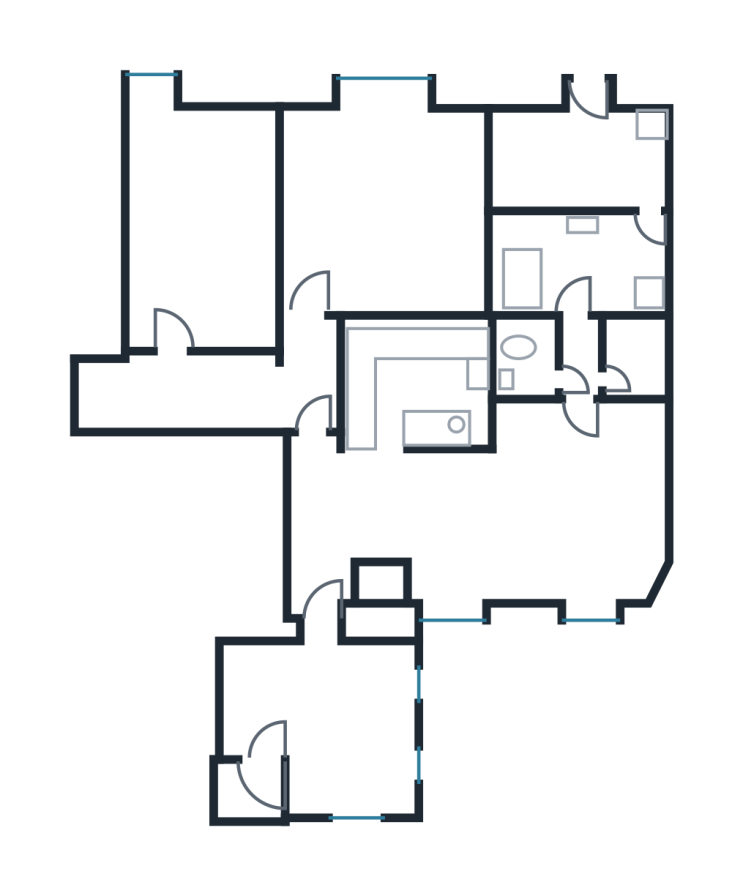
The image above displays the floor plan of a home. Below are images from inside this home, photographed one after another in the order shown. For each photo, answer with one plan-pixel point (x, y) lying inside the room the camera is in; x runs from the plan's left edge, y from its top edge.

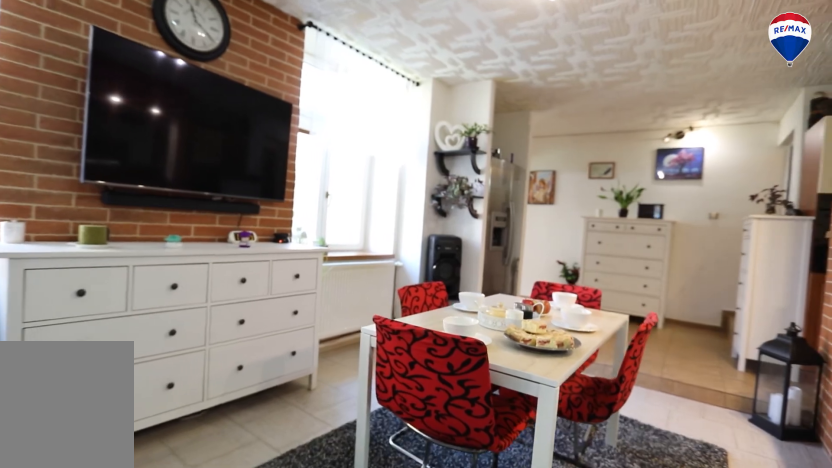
(578, 504)
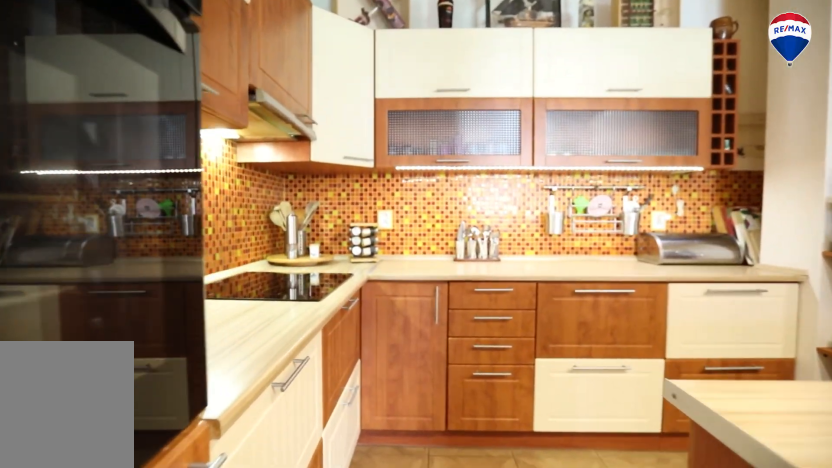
(415, 387)
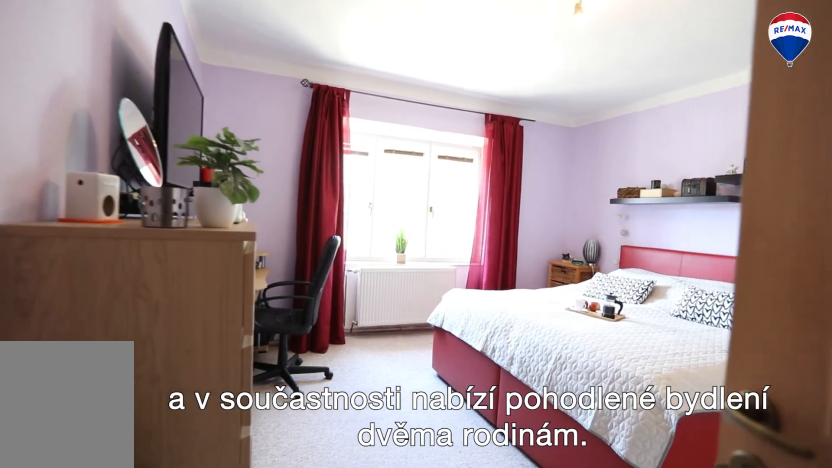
(389, 200)
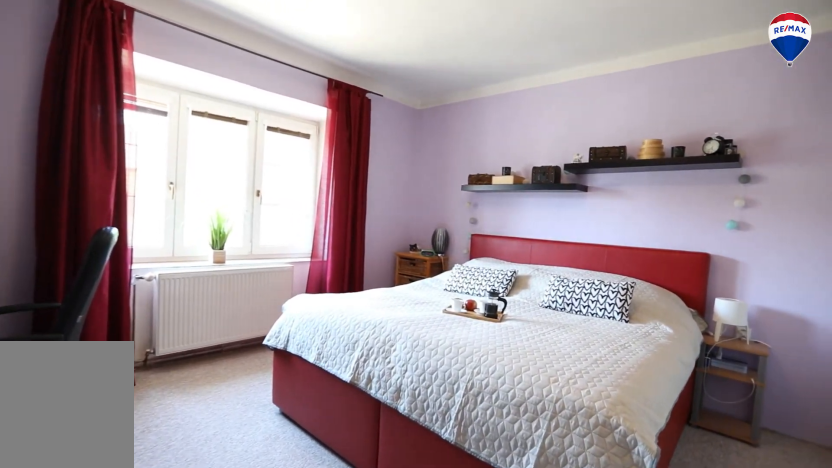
(389, 200)
